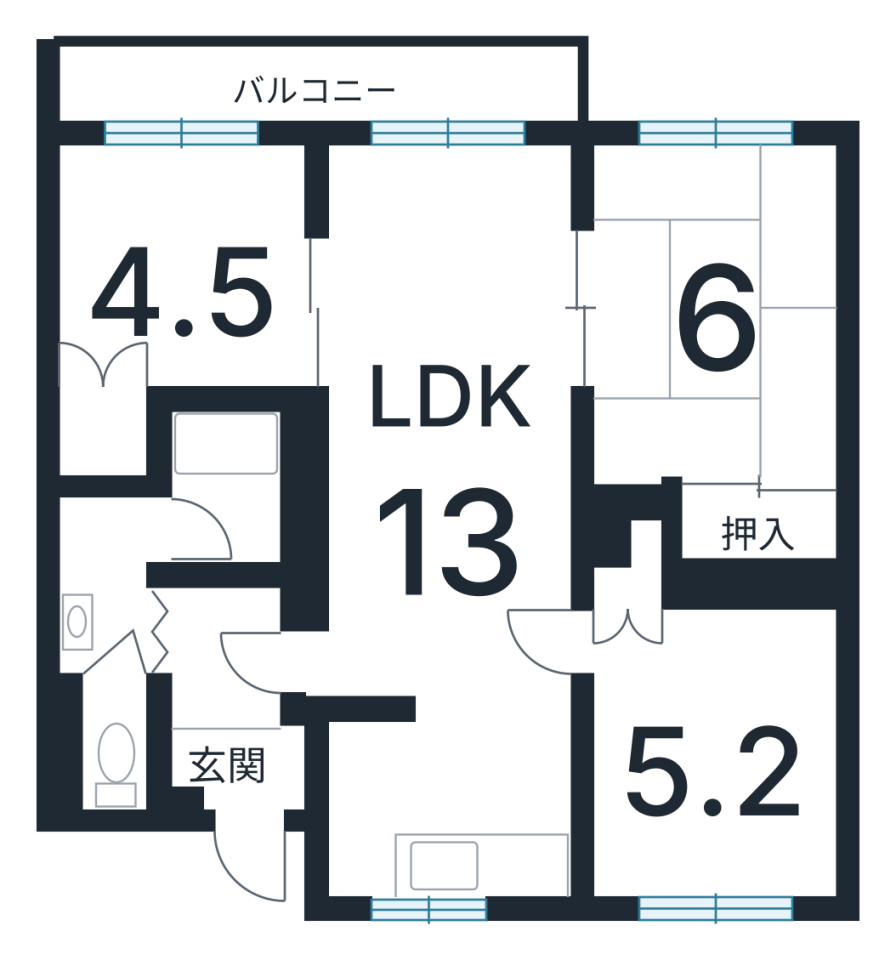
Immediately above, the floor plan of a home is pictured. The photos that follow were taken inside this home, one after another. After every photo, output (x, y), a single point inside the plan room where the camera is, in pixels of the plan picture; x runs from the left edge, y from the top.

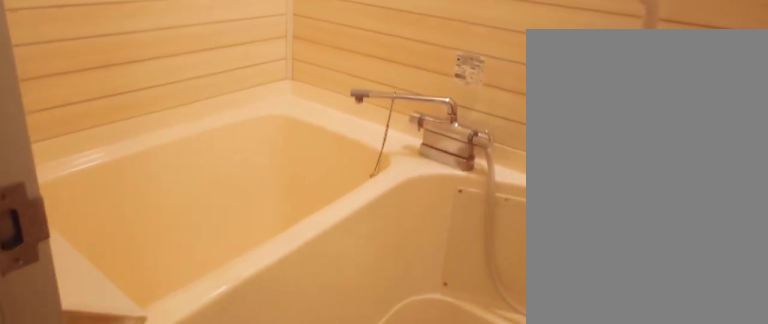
(221, 490)
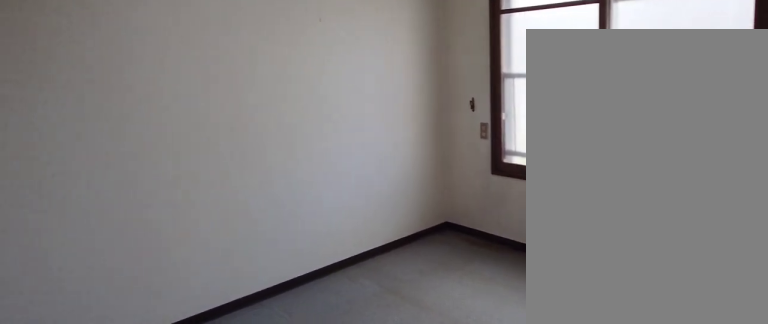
(718, 741)
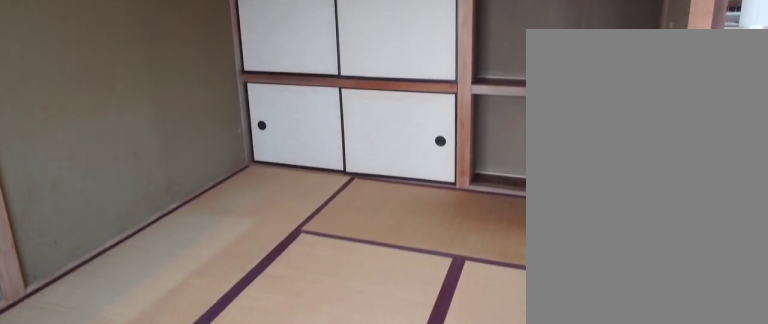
(733, 300)
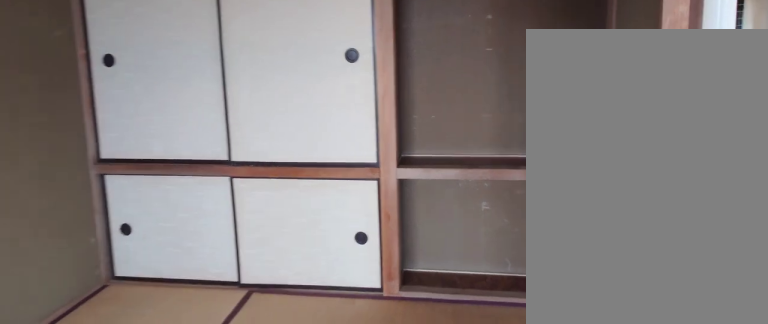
(733, 300)
